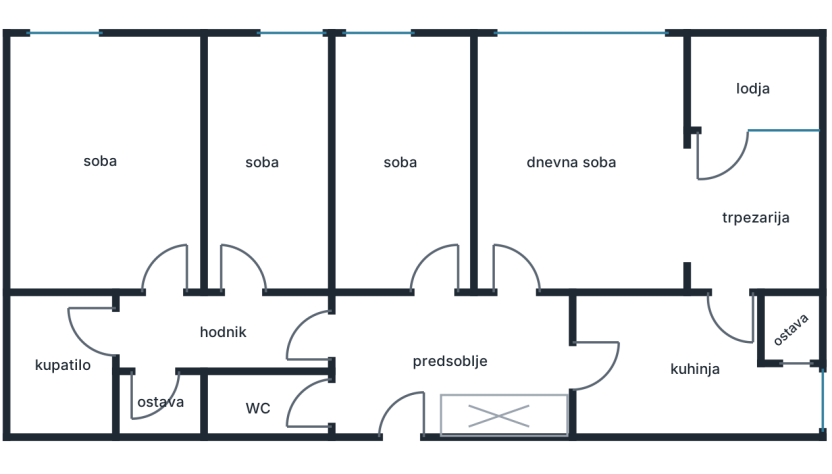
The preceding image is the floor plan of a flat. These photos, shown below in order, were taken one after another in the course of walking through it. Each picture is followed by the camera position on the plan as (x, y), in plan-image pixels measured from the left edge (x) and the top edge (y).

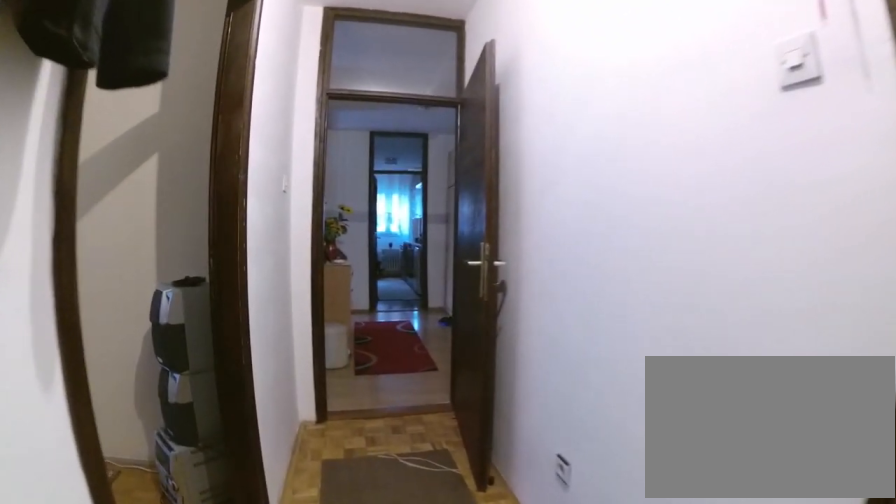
(119, 337)
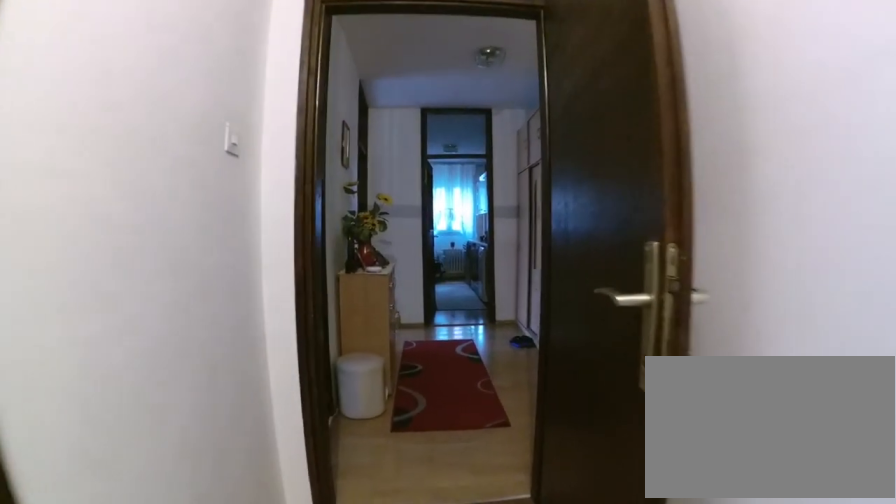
(209, 337)
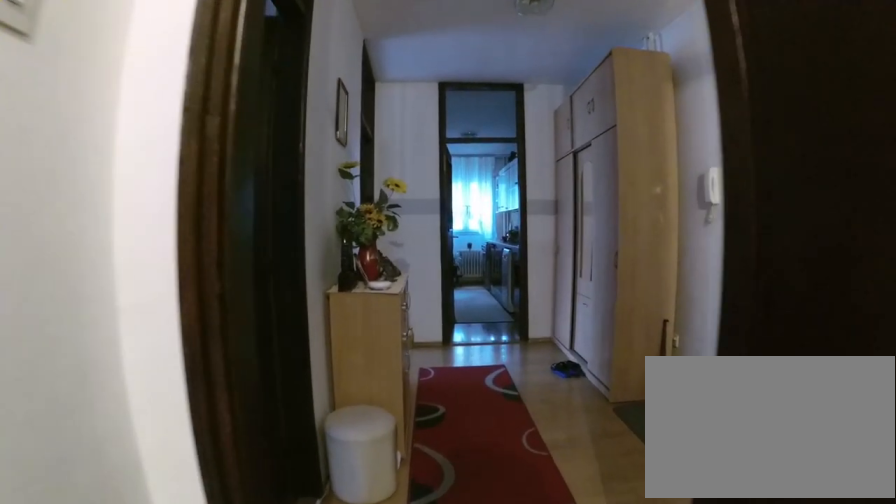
(268, 337)
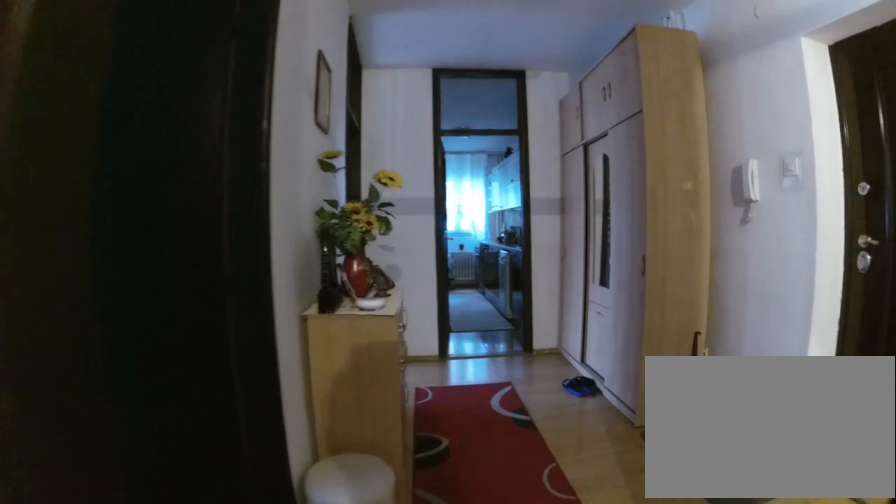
(299, 337)
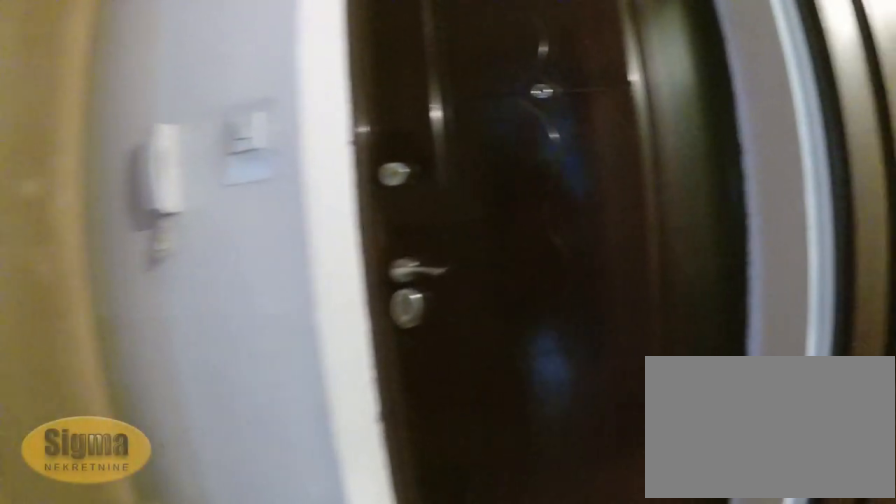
(374, 331)
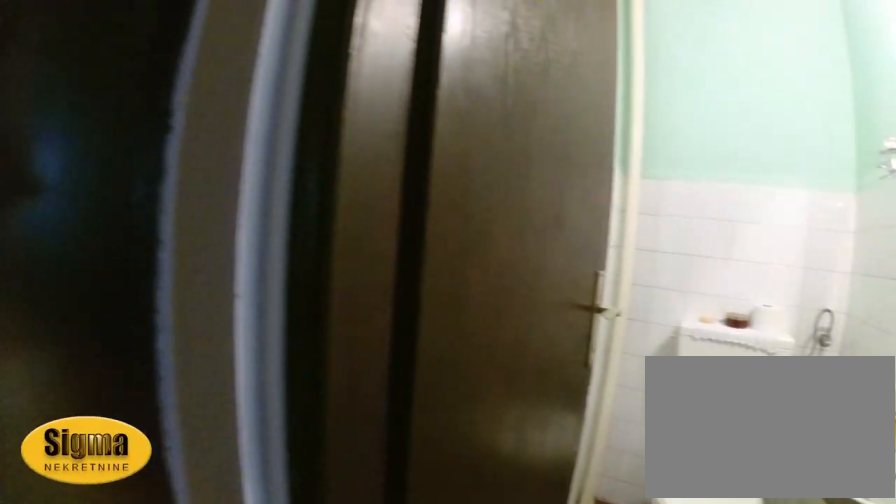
(375, 374)
